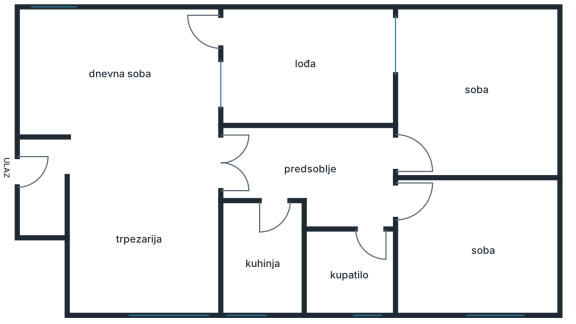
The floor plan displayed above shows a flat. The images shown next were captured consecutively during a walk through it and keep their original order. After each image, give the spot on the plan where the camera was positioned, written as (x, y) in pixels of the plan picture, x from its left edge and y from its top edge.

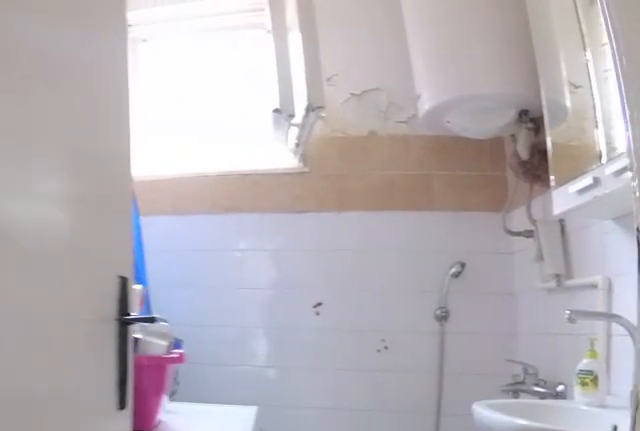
(359, 212)
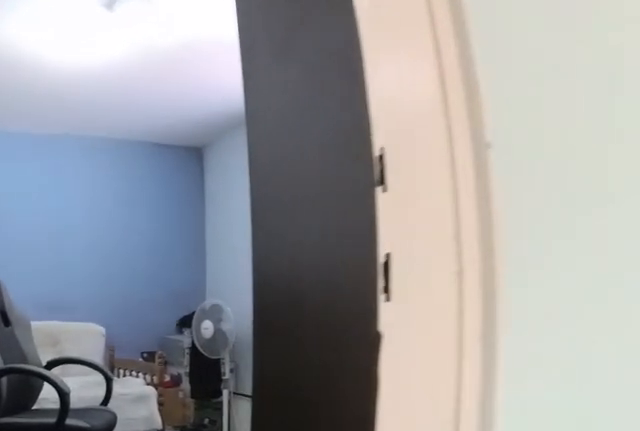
(371, 199)
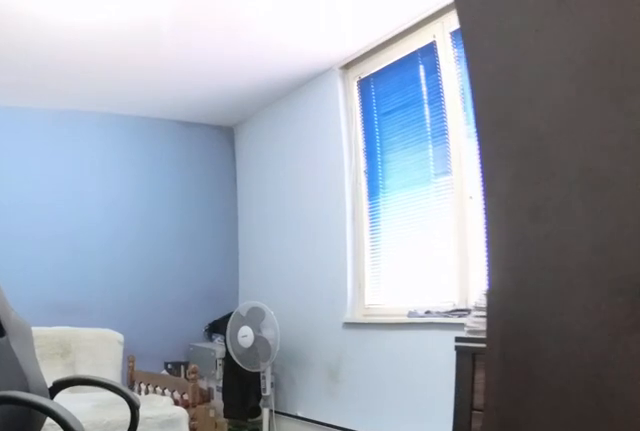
(398, 198)
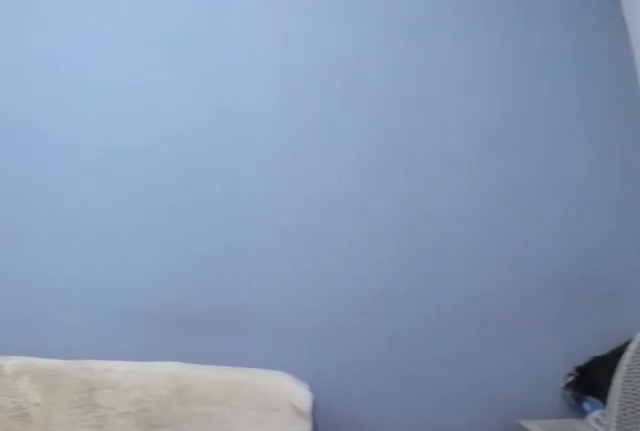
(497, 287)
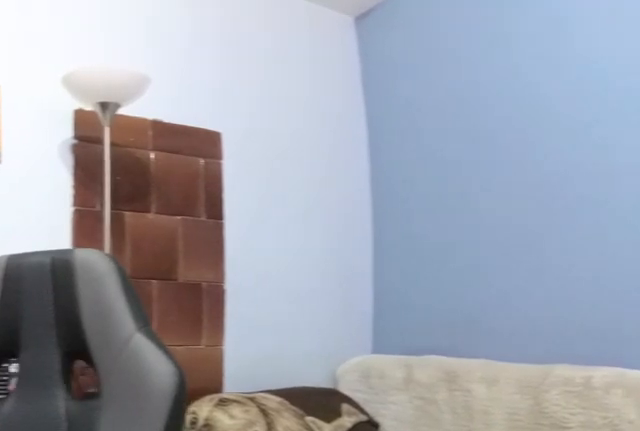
(507, 293)
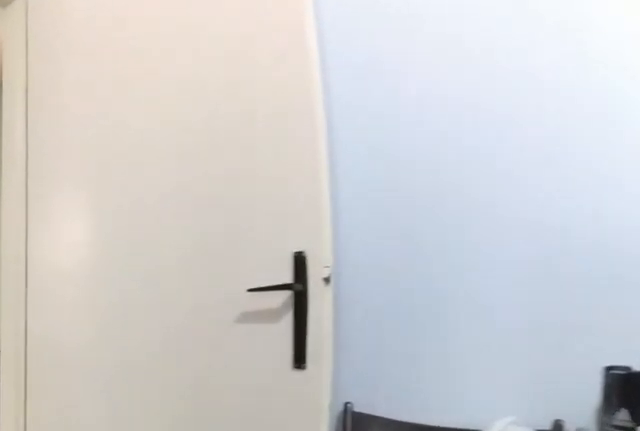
(476, 250)
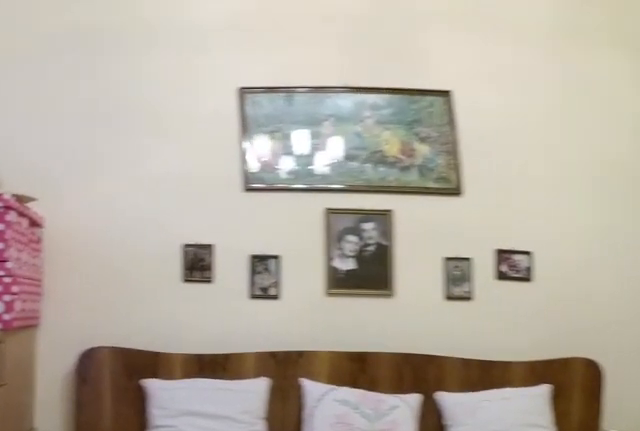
(496, 161)
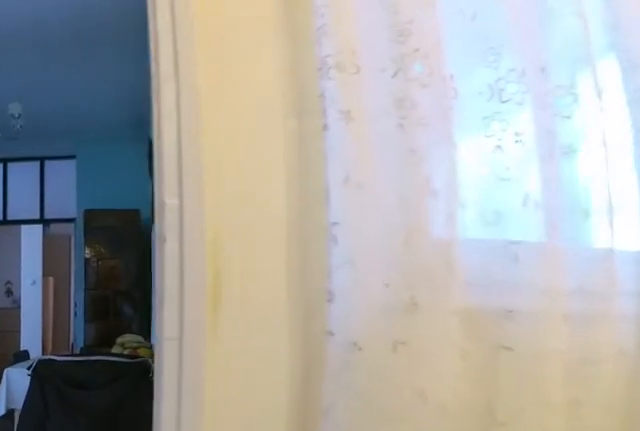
(462, 153)
